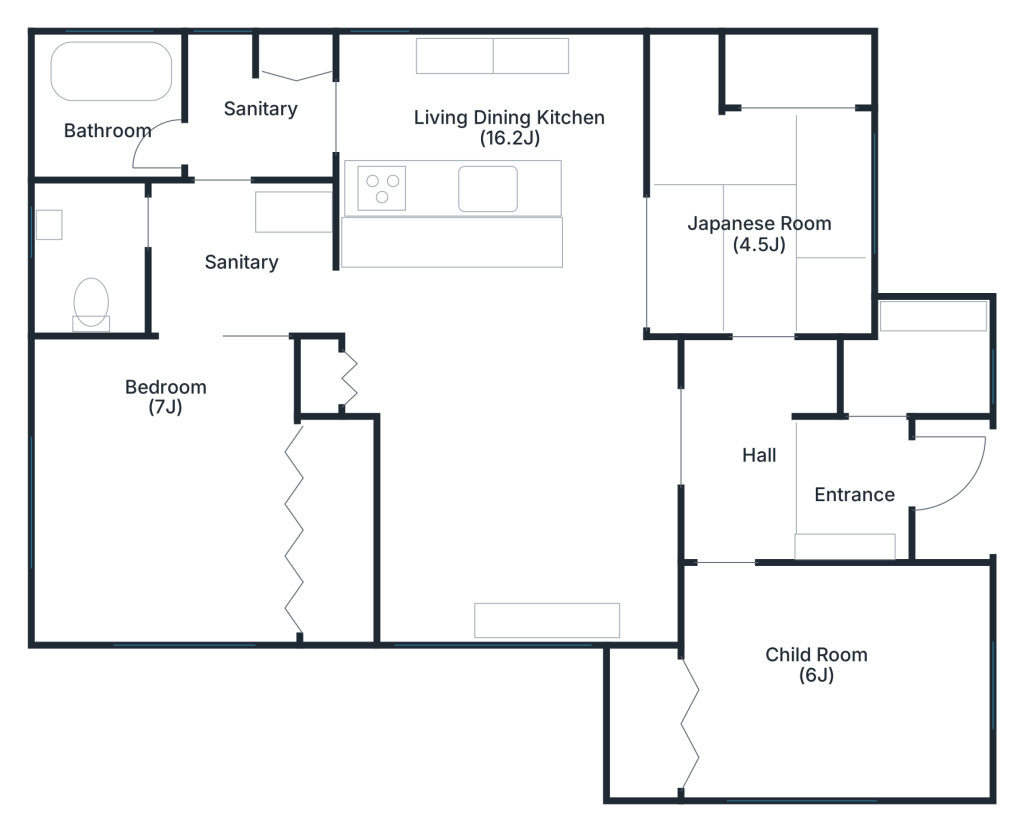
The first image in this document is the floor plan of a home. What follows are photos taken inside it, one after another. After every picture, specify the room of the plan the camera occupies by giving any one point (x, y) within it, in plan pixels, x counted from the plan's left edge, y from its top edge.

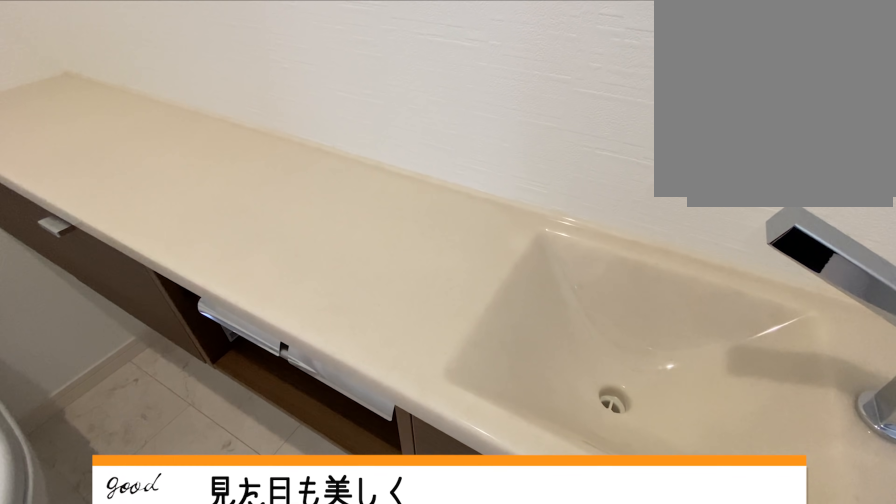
(96, 261)
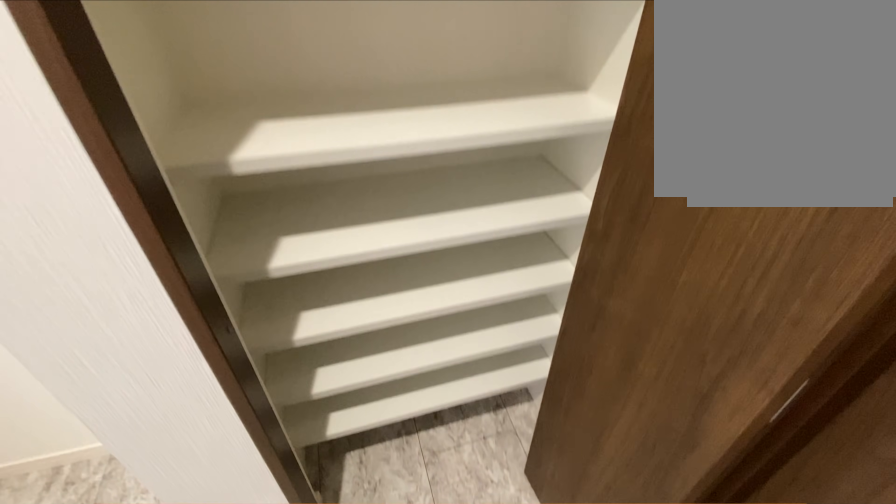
(254, 125)
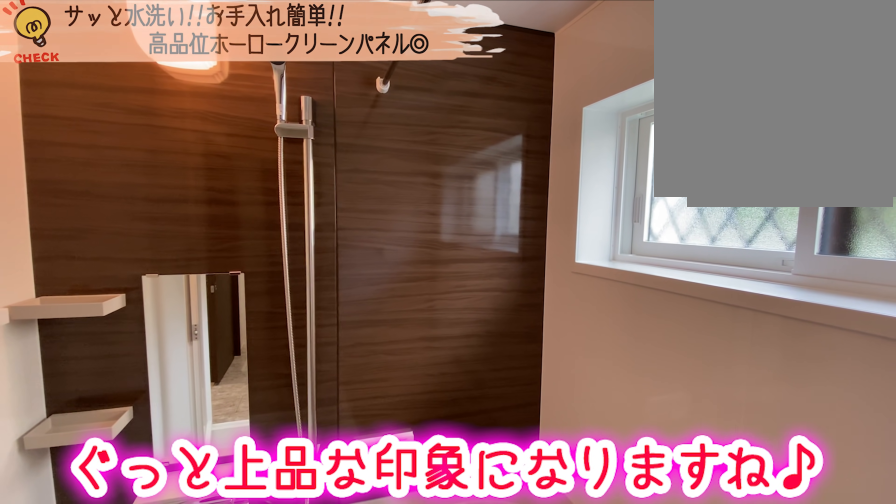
(110, 121)
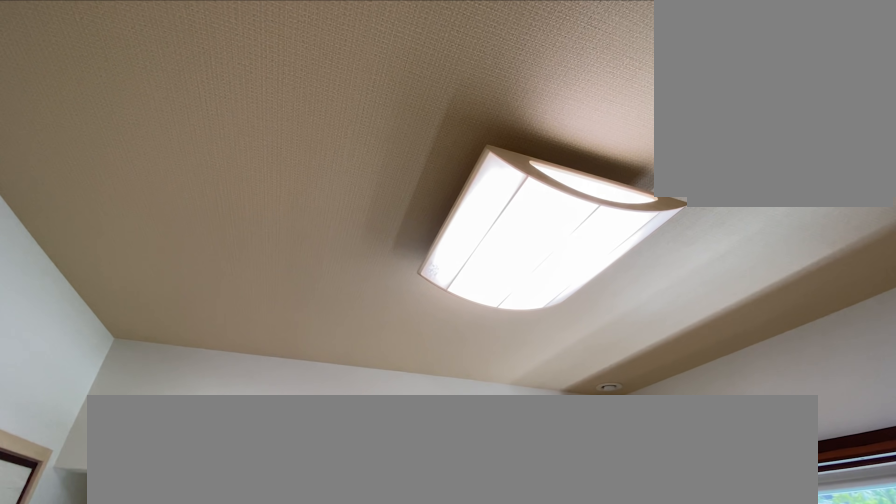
(758, 170)
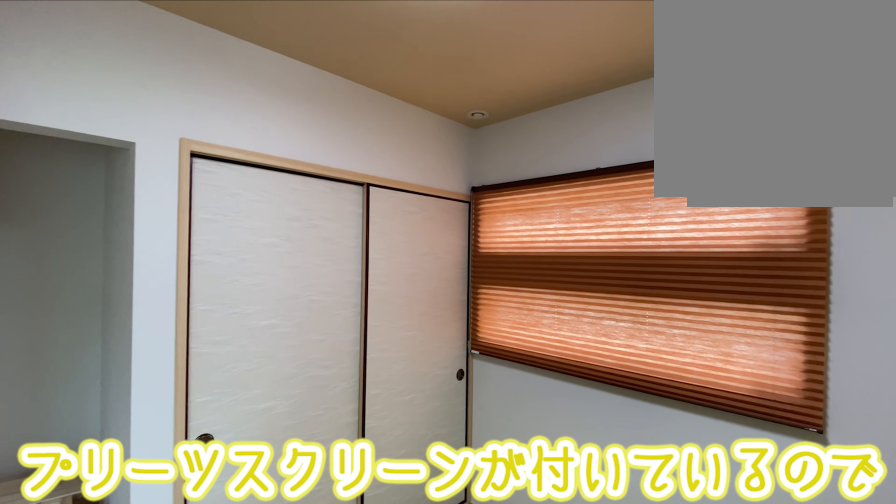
(758, 170)
